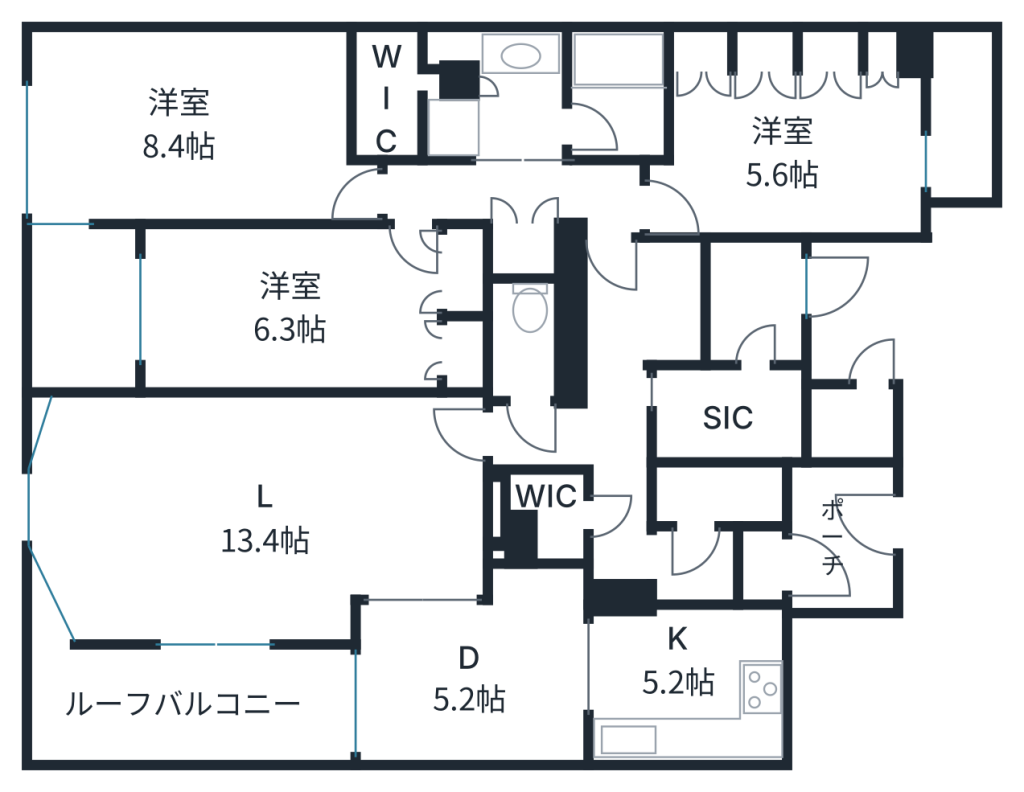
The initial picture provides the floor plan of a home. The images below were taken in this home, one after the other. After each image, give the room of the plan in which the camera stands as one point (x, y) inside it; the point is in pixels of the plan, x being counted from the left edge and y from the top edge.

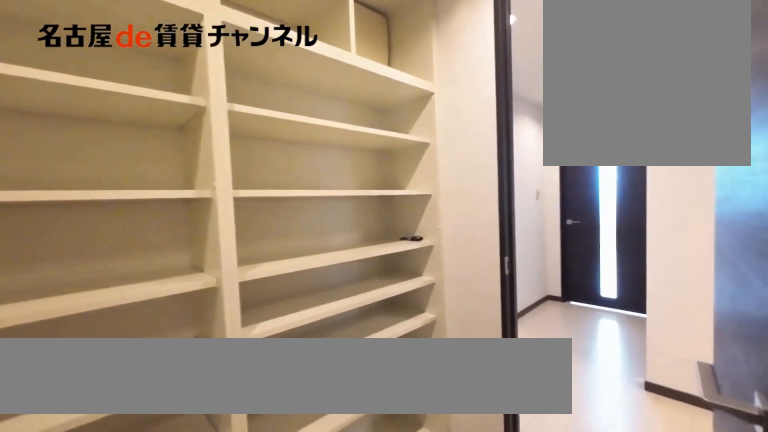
(729, 414)
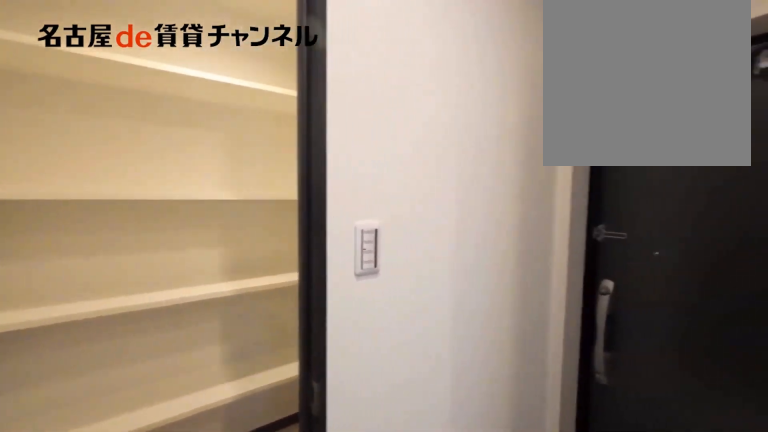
(718, 496)
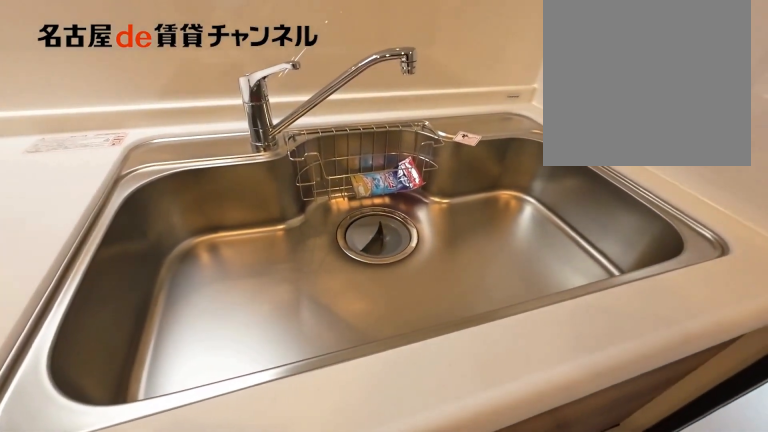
(688, 684)
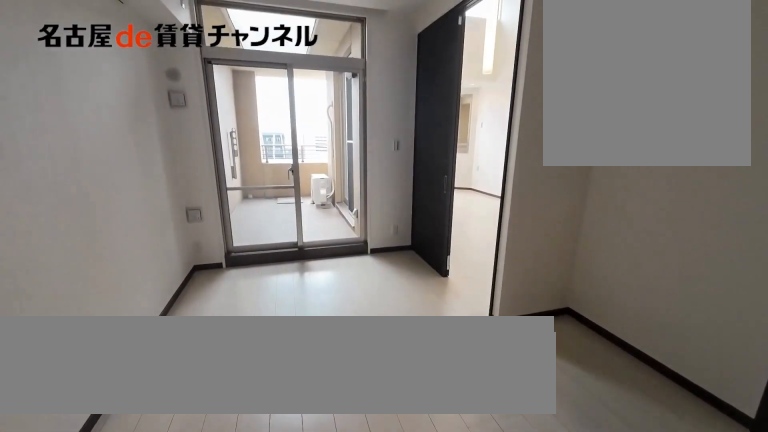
(476, 674)
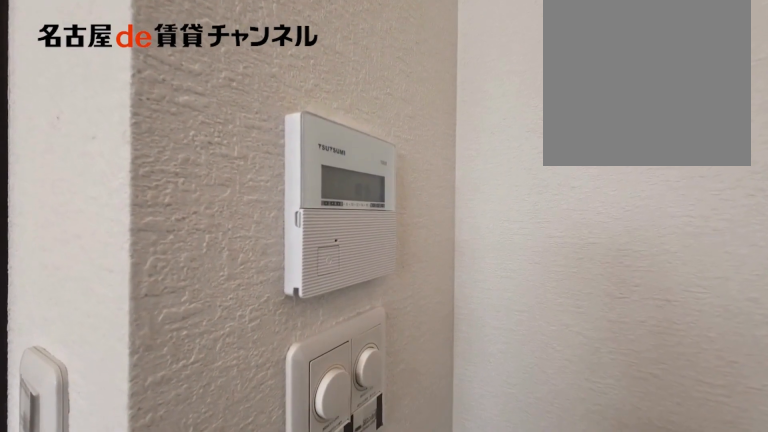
(256, 511)
